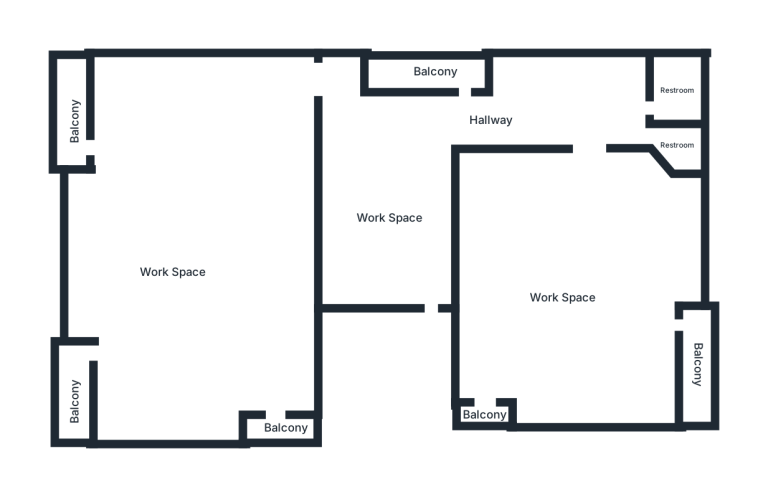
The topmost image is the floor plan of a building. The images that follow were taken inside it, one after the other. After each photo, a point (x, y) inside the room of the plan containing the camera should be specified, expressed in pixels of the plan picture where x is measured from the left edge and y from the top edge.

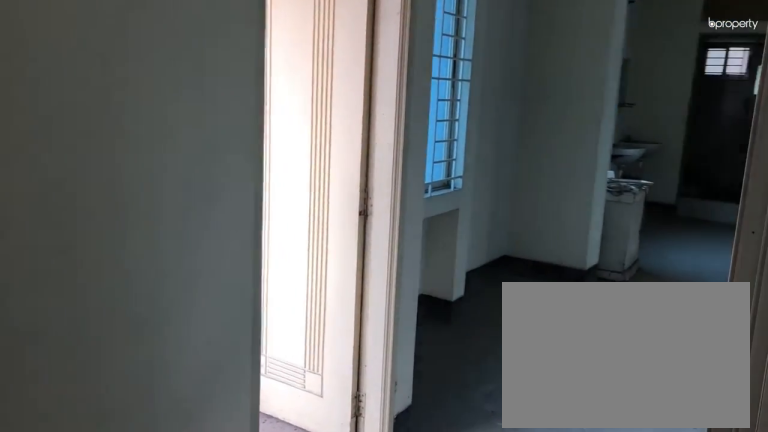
(388, 218)
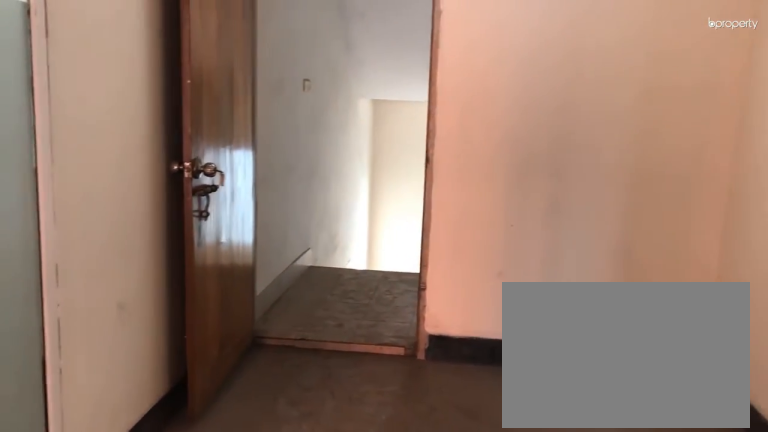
(389, 217)
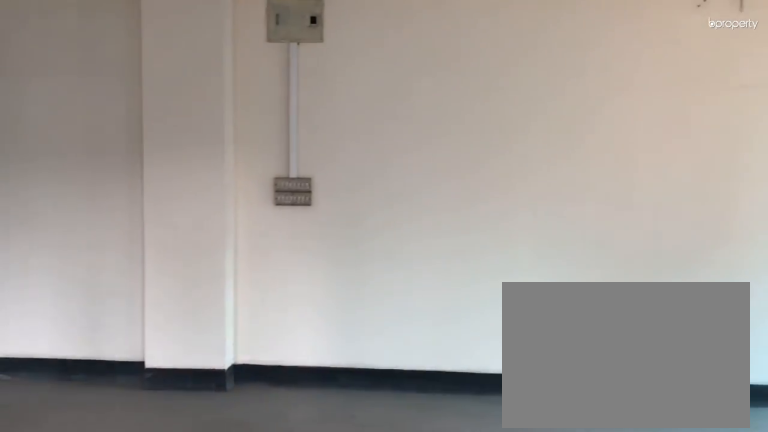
(173, 274)
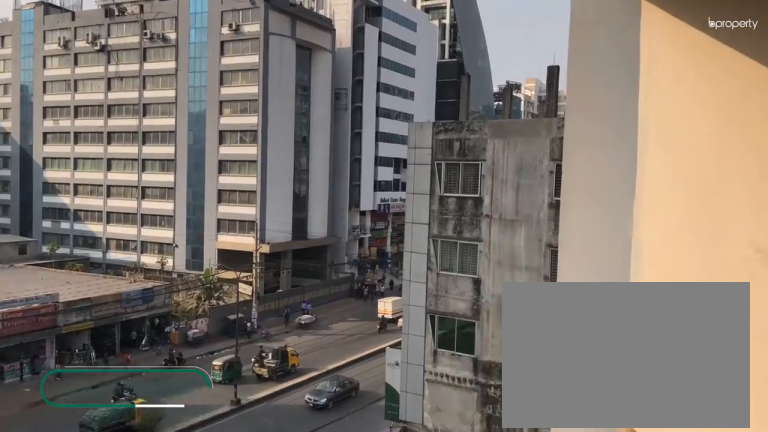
(71, 118)
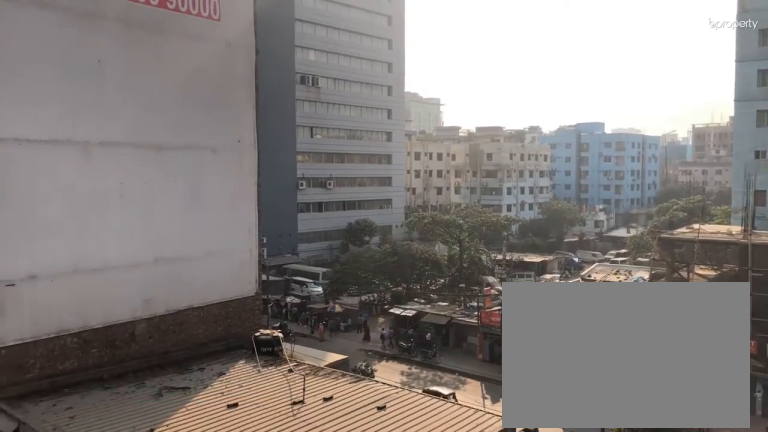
(78, 386)
